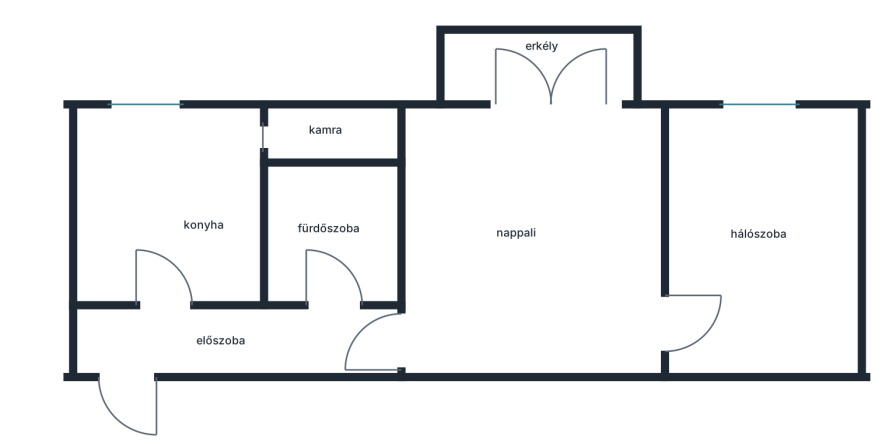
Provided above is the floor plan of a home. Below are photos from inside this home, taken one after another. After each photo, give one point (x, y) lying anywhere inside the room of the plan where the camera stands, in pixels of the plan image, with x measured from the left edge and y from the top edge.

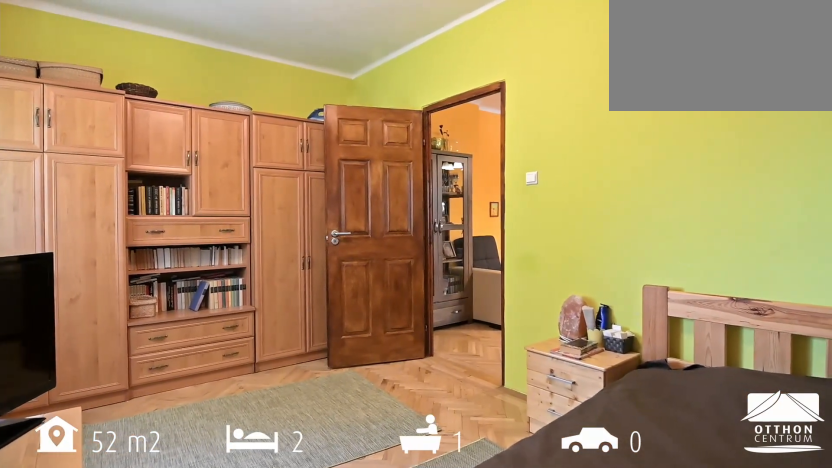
(758, 258)
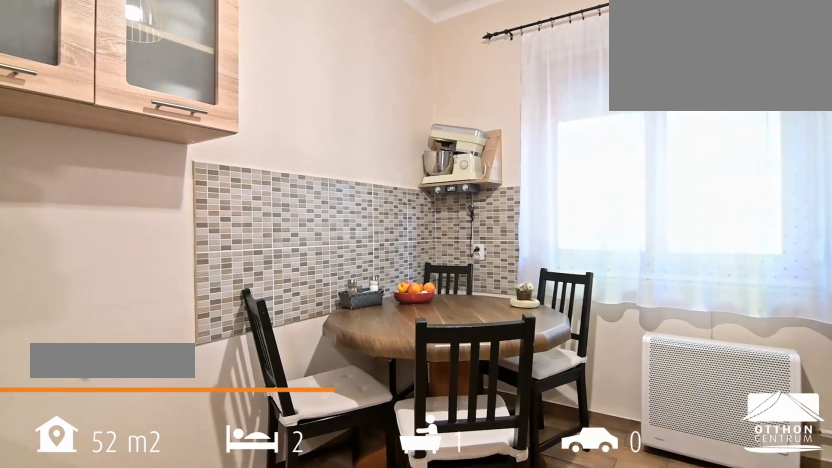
(182, 224)
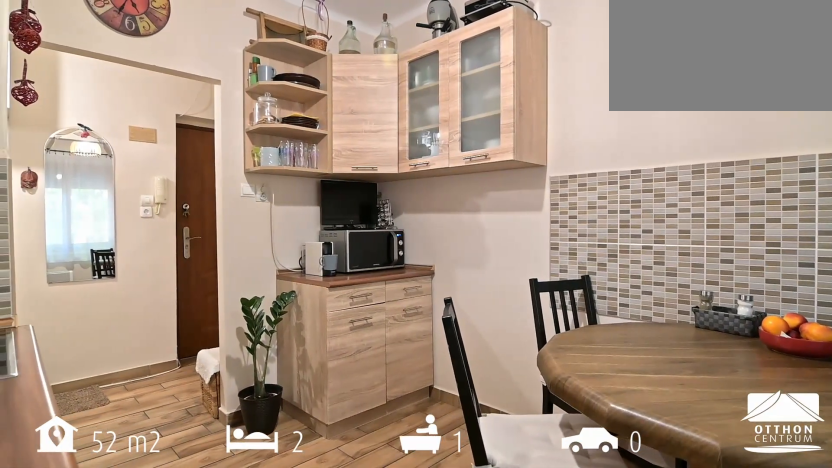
(182, 223)
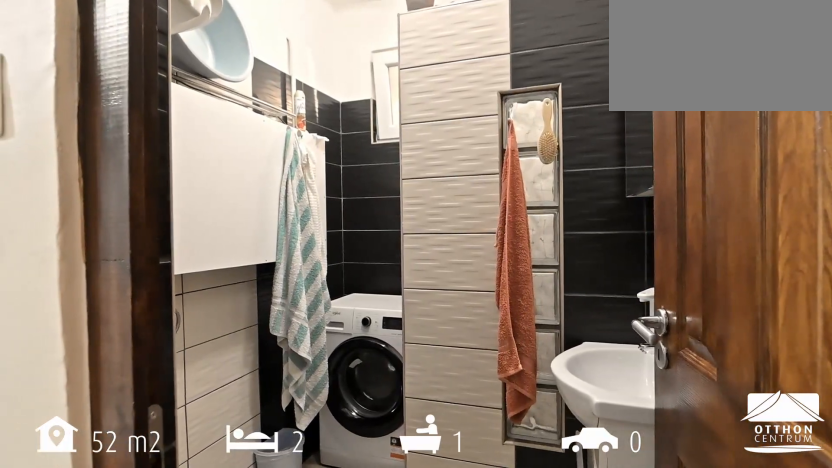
(322, 241)
